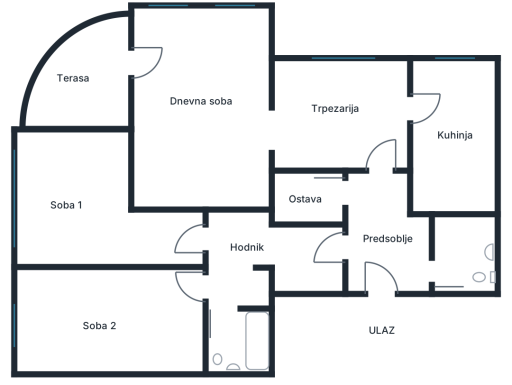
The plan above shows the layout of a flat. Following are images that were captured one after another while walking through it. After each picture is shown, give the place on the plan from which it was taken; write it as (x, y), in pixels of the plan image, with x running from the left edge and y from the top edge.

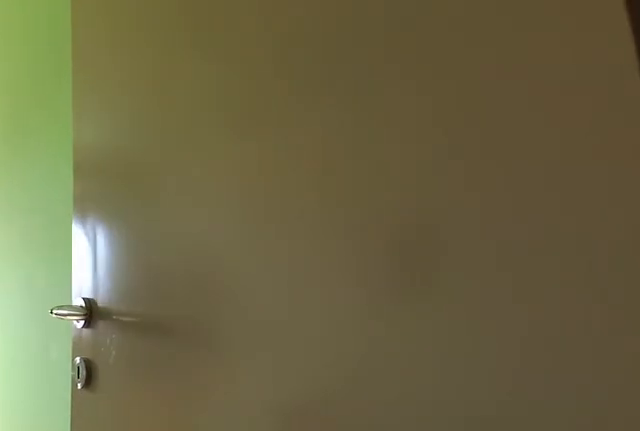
(213, 281)
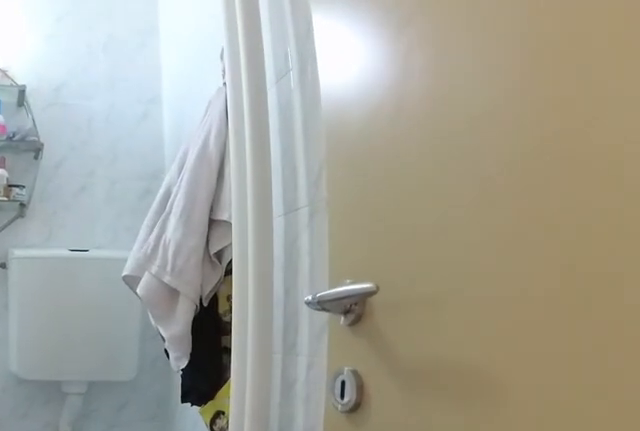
(228, 288)
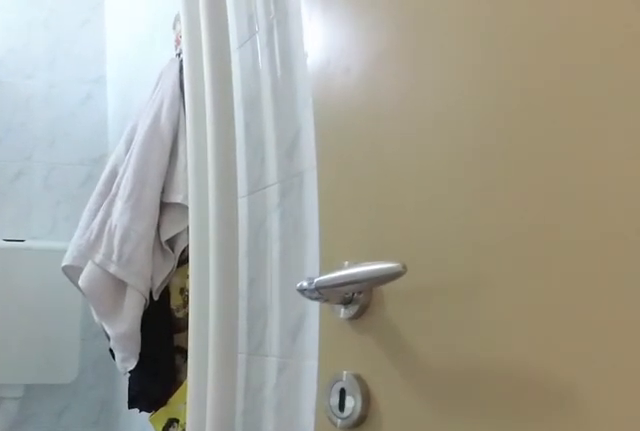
(228, 292)
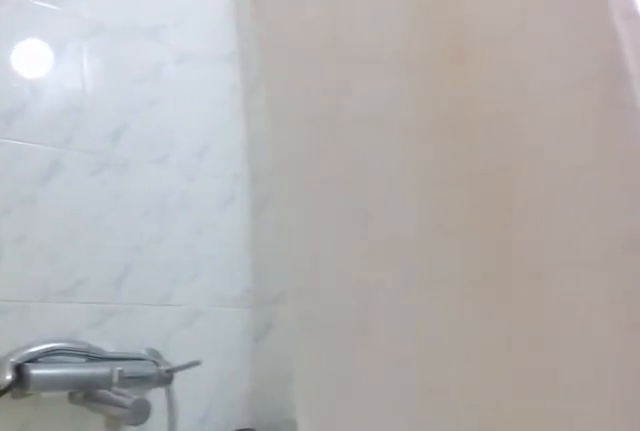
(225, 331)
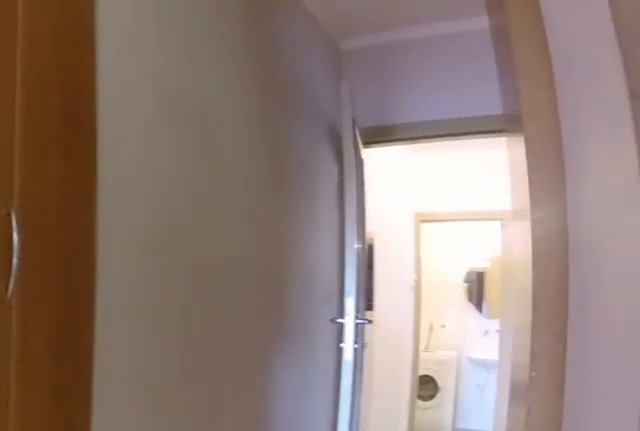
(234, 256)
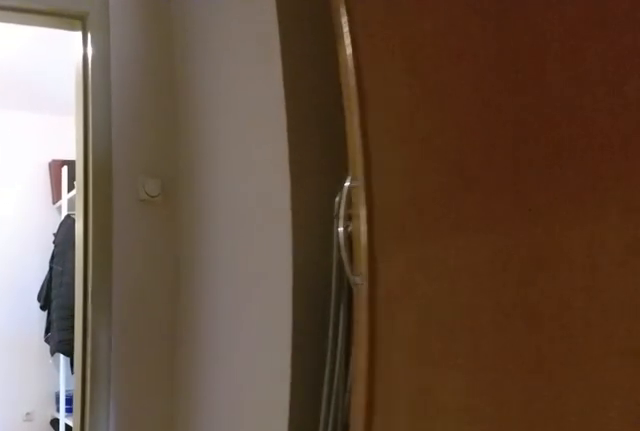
(281, 241)
